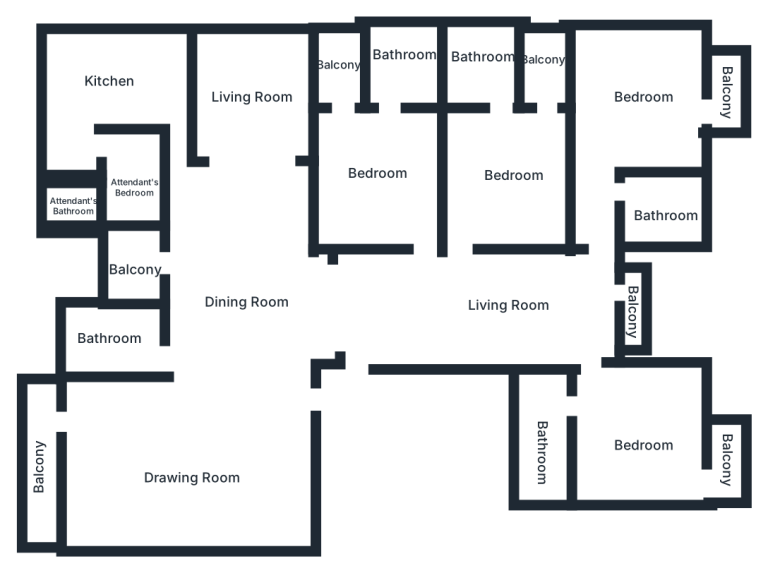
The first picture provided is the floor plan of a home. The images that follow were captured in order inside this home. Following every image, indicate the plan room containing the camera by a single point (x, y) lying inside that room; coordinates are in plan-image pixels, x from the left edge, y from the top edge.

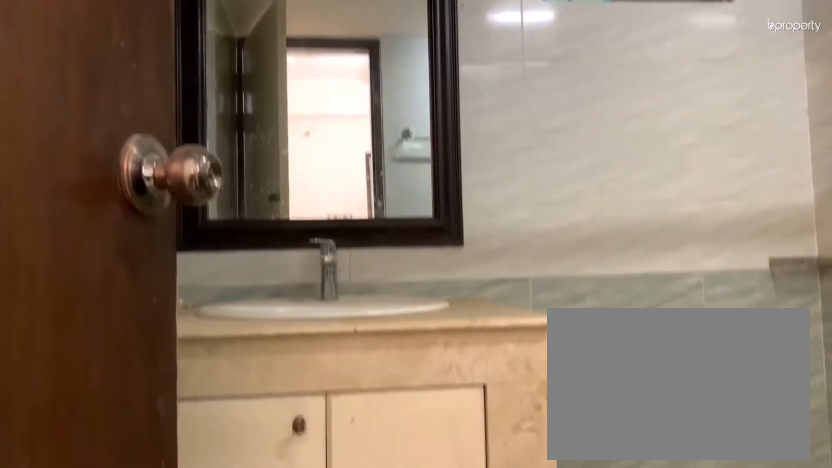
(397, 62)
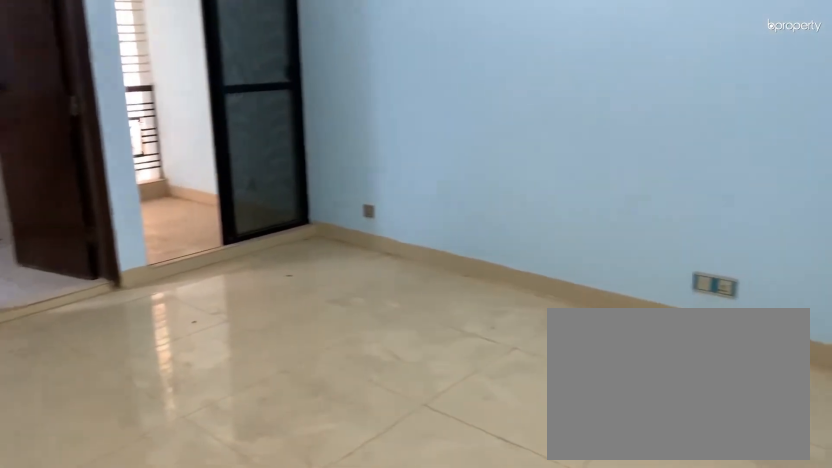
(511, 170)
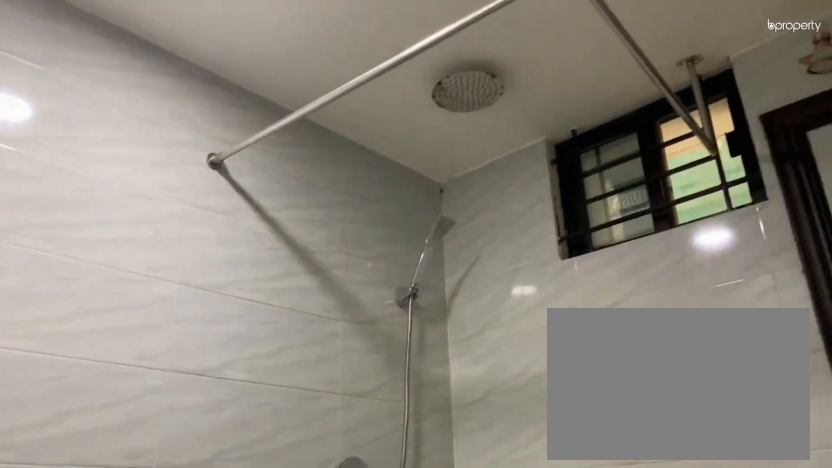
(483, 63)
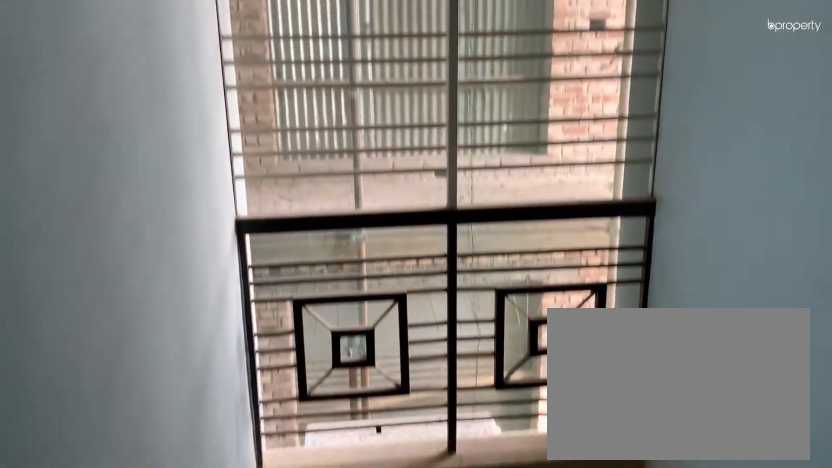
(541, 59)
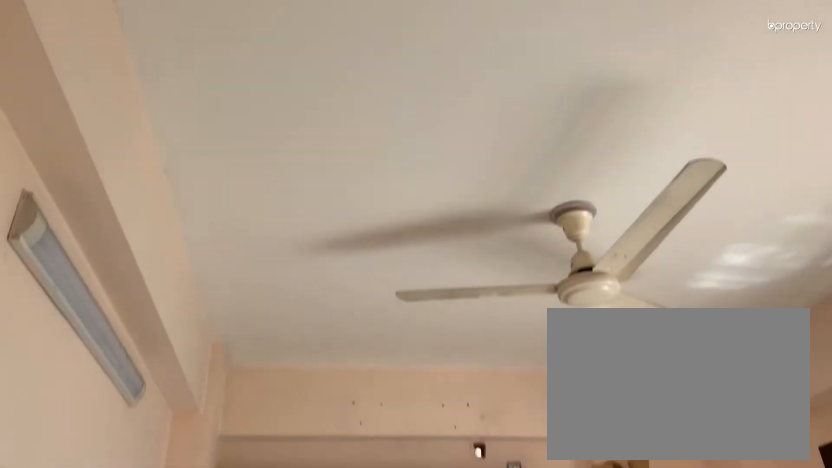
(634, 96)
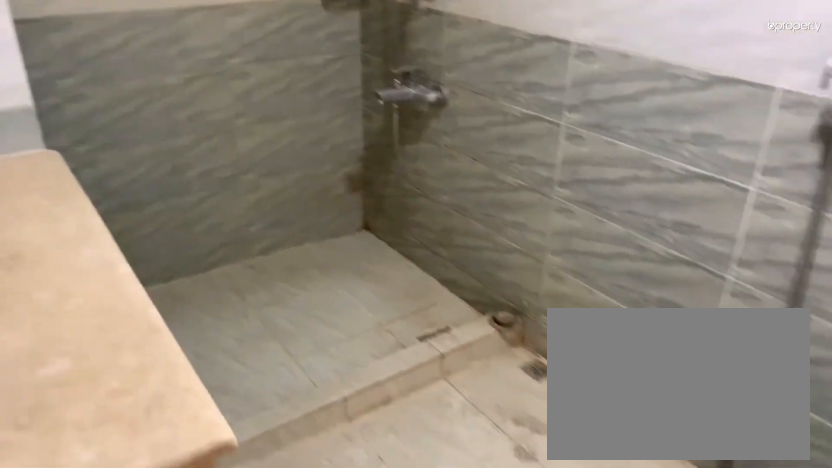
(664, 210)
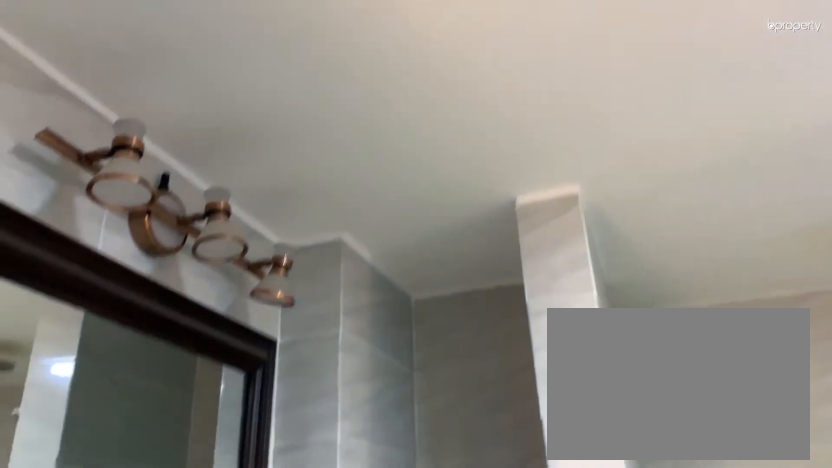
(664, 210)
